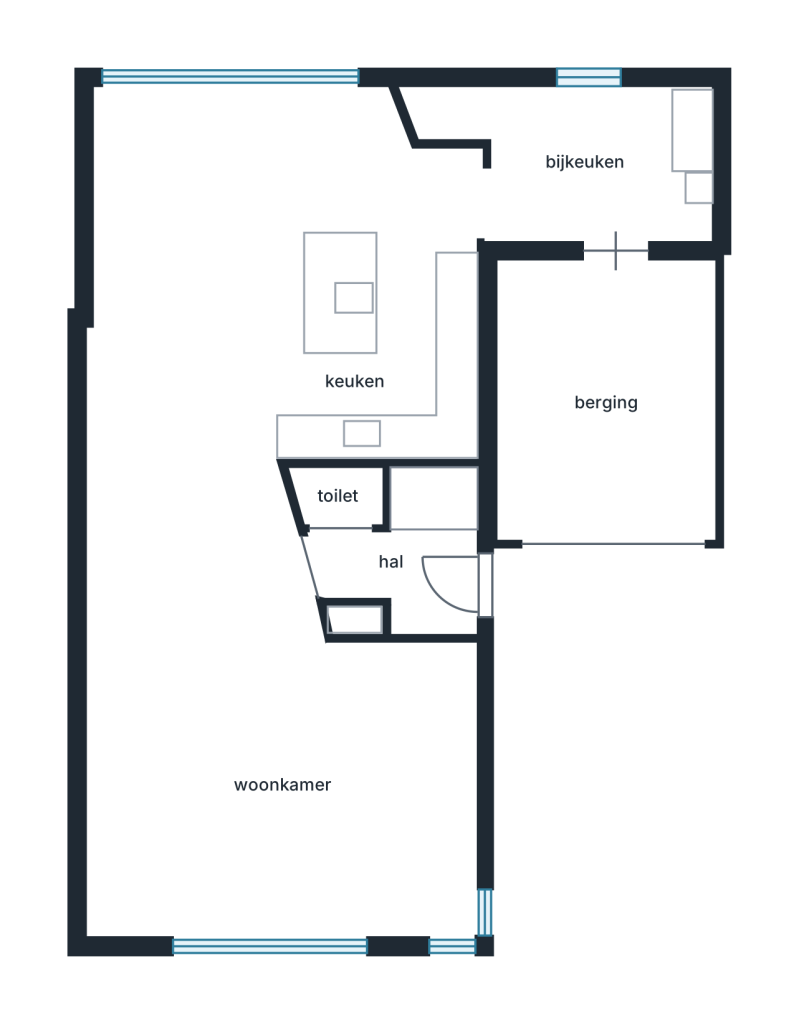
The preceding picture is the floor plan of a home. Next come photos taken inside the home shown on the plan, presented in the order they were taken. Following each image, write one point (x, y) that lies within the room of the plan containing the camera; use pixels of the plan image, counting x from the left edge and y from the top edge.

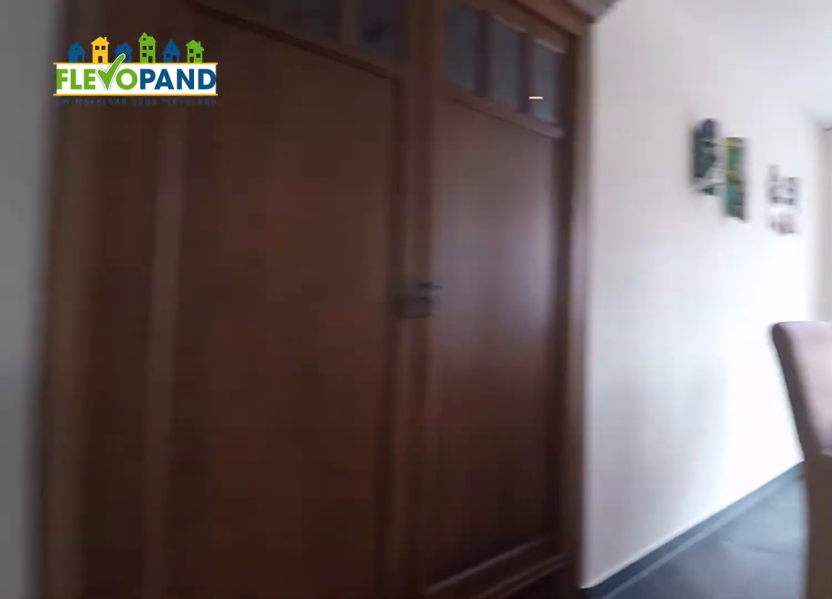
(215, 677)
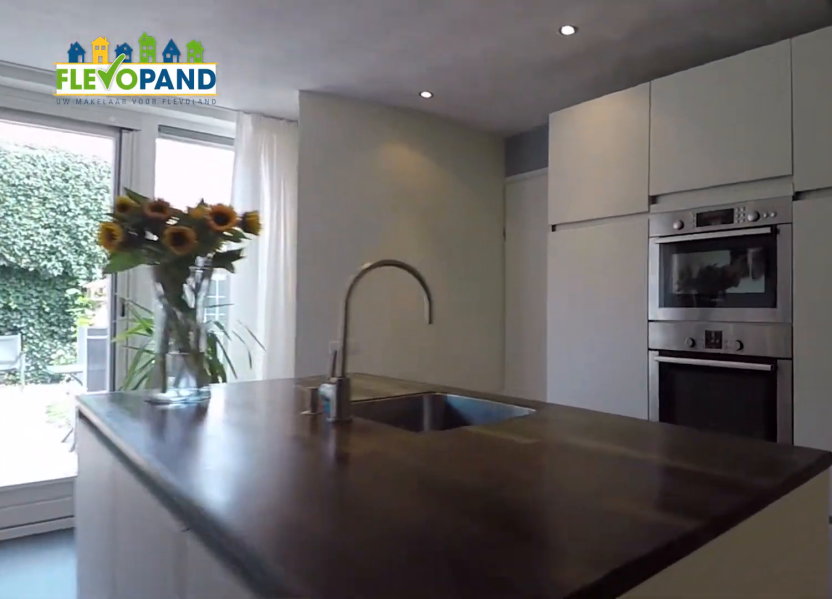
(278, 274)
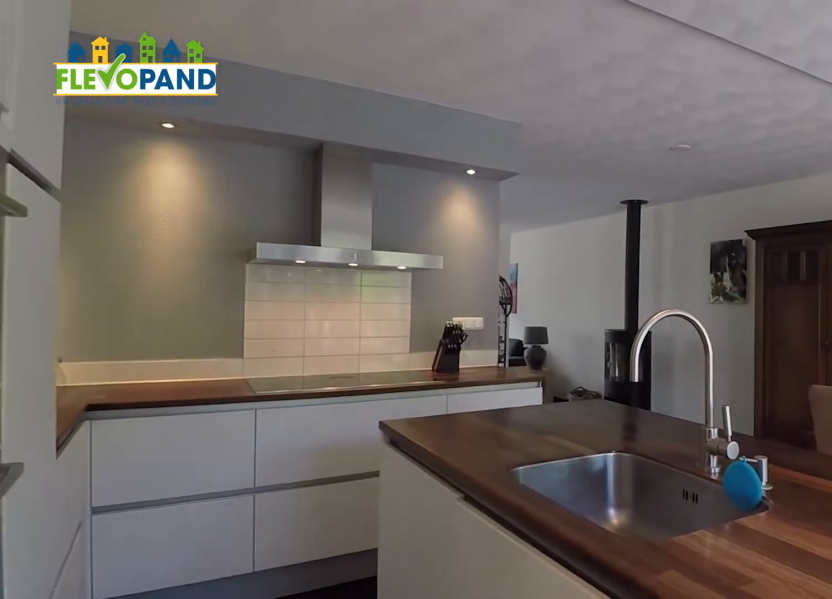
(278, 274)
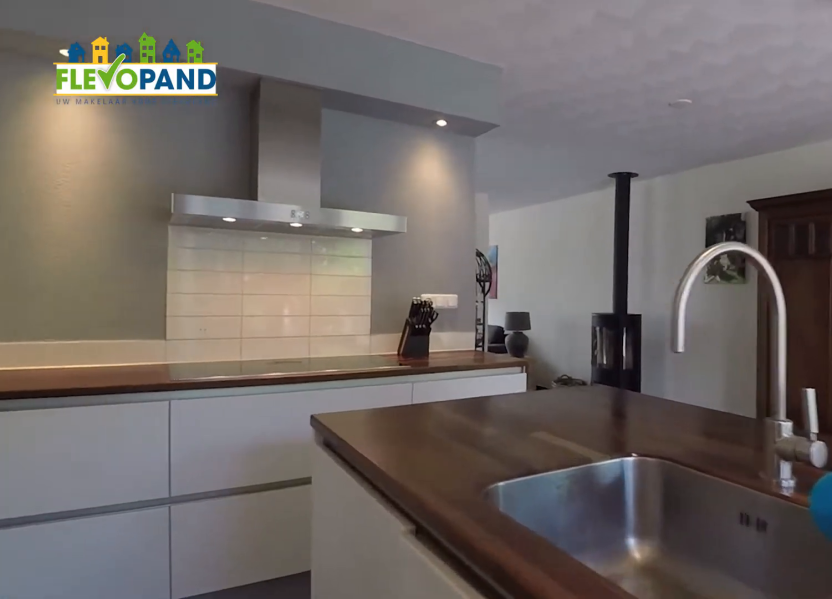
(278, 274)
